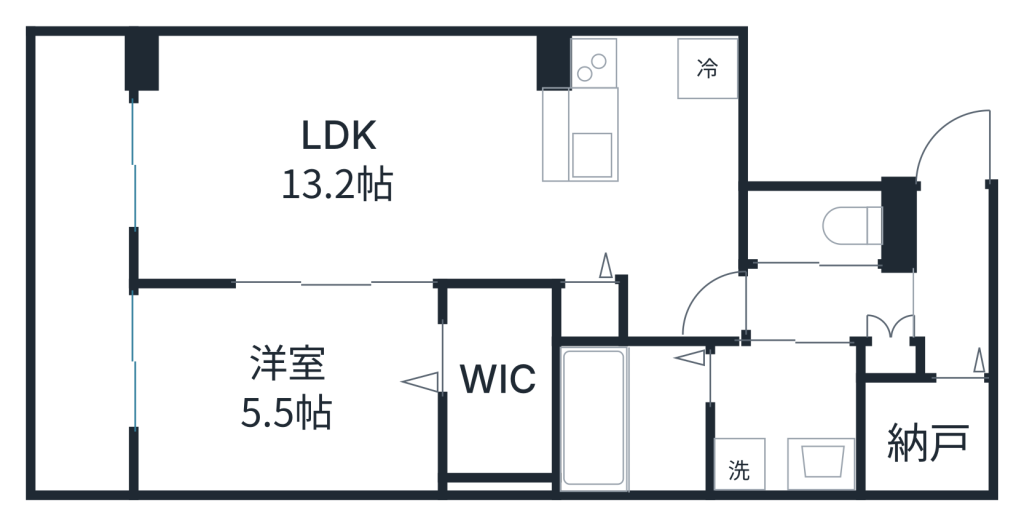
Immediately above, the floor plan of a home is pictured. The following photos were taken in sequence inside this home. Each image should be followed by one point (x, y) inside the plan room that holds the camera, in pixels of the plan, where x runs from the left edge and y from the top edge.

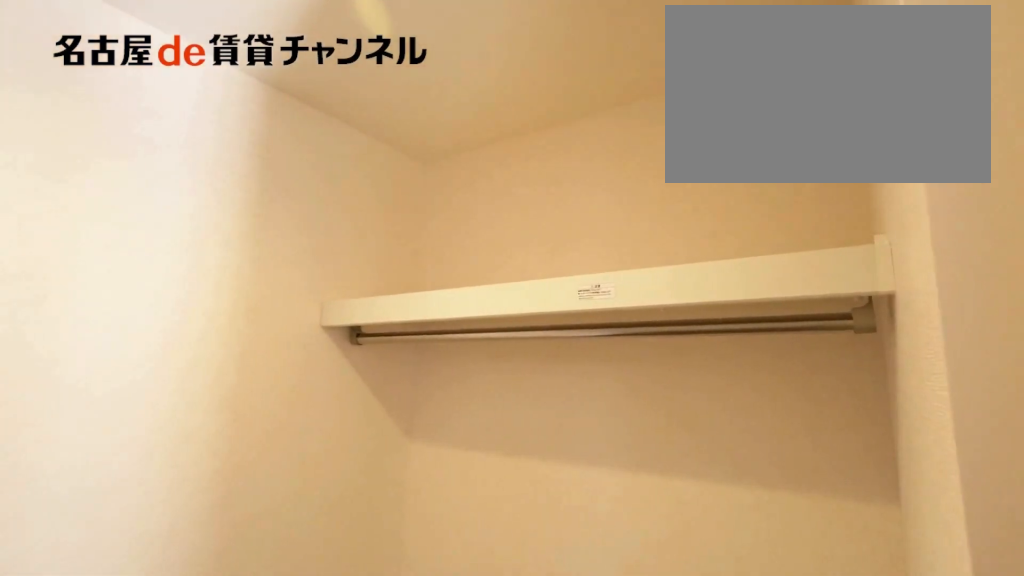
(494, 384)
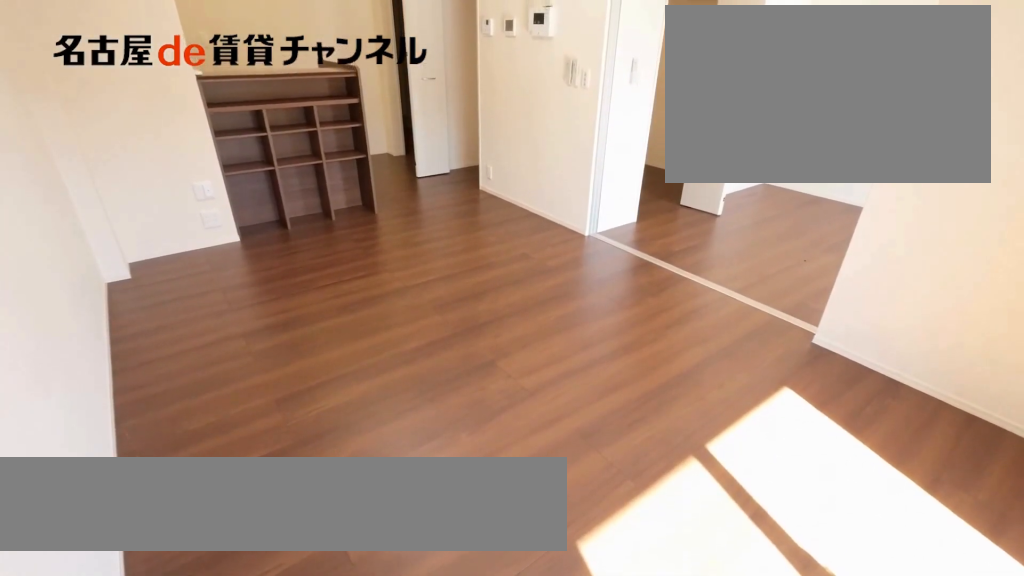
(388, 170)
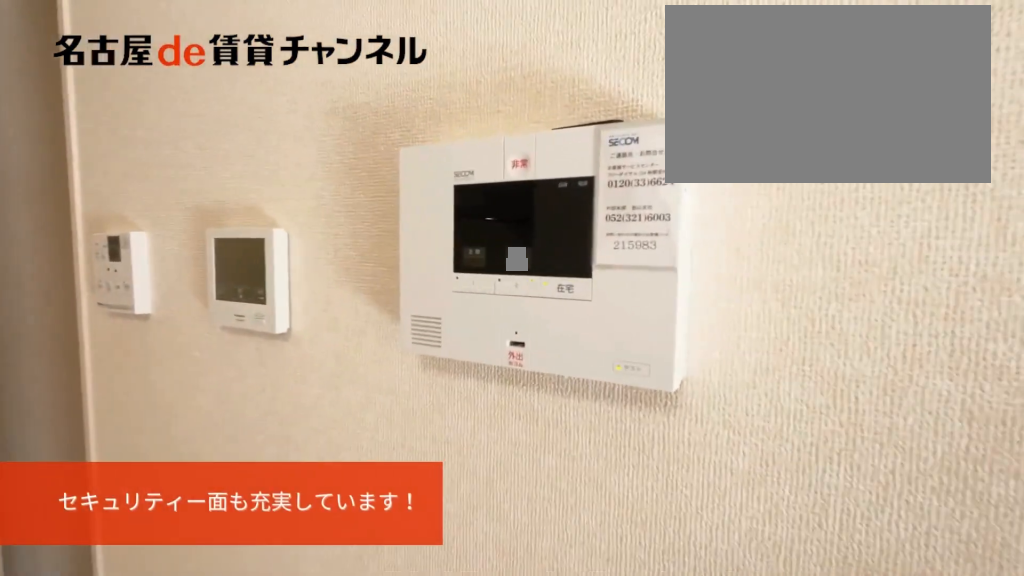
(388, 170)
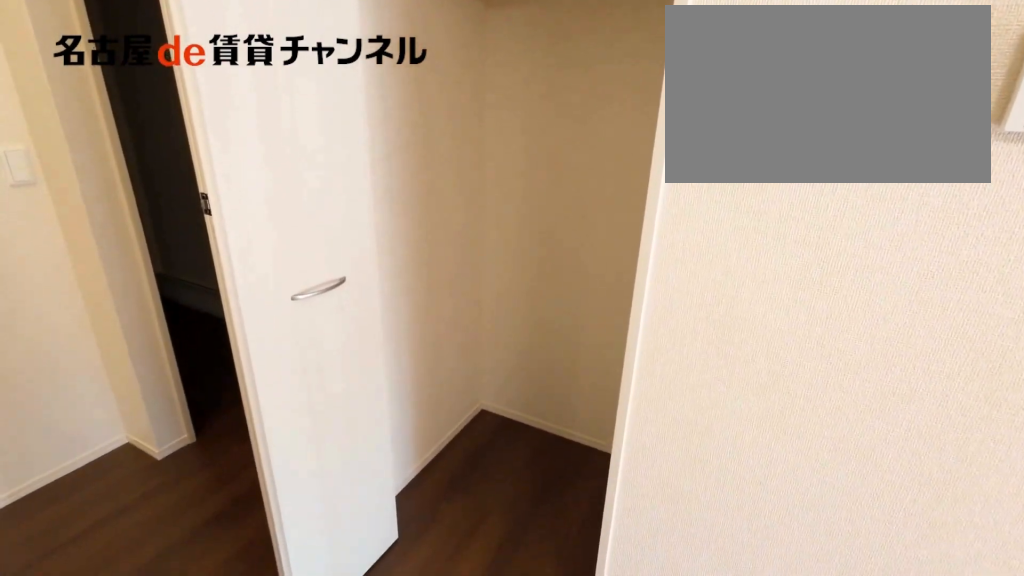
(589, 312)
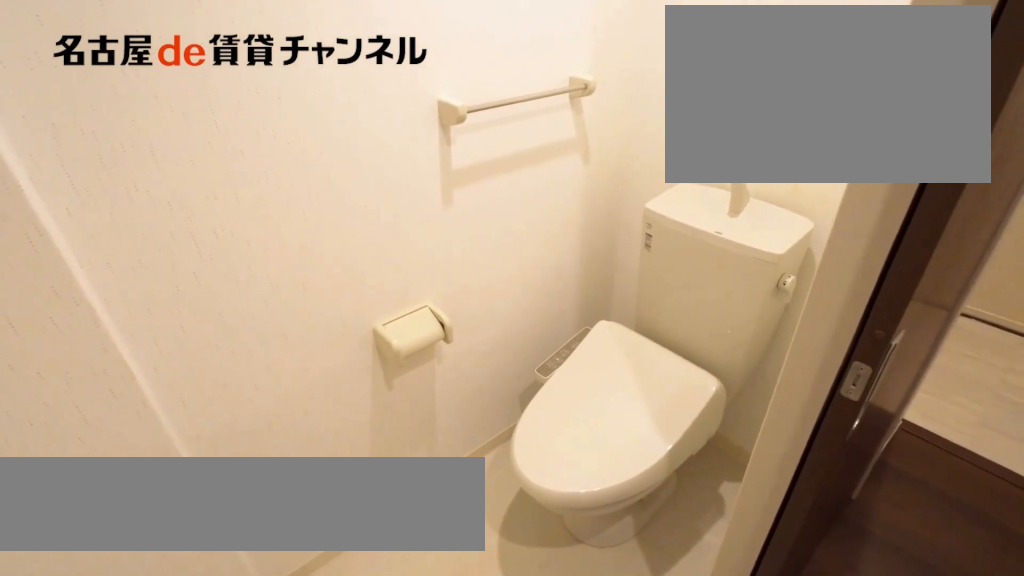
(824, 225)
